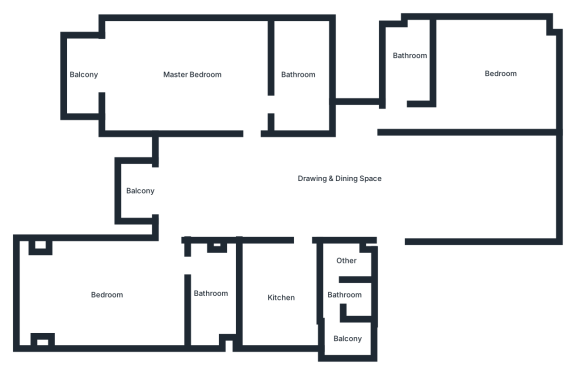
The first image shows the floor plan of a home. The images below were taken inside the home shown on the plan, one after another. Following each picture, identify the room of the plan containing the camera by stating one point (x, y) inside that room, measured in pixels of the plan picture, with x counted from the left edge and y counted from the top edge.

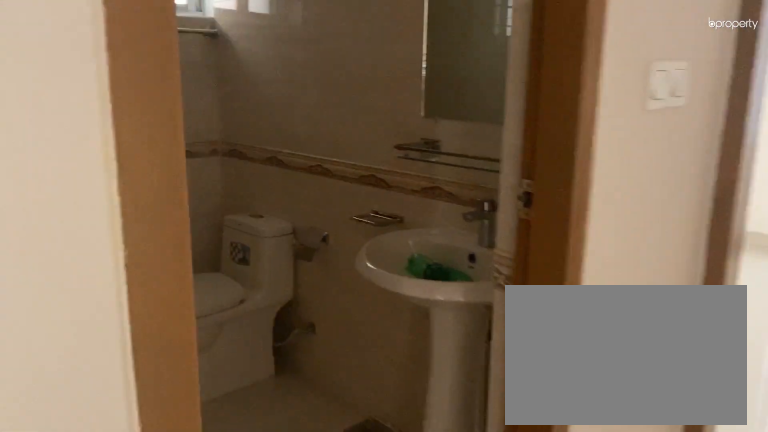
(407, 68)
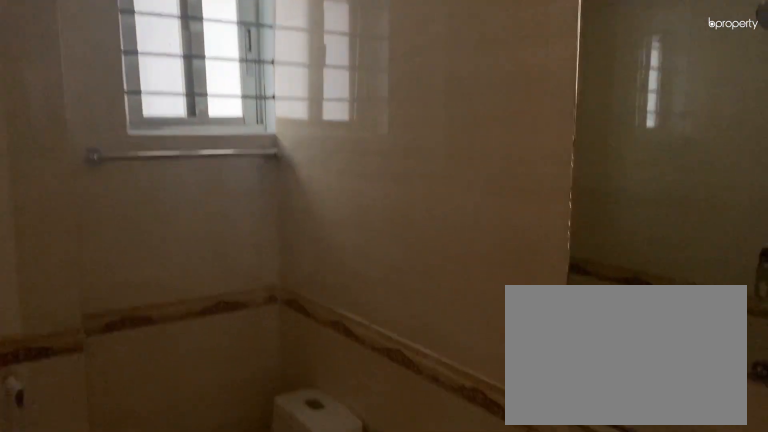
(407, 68)
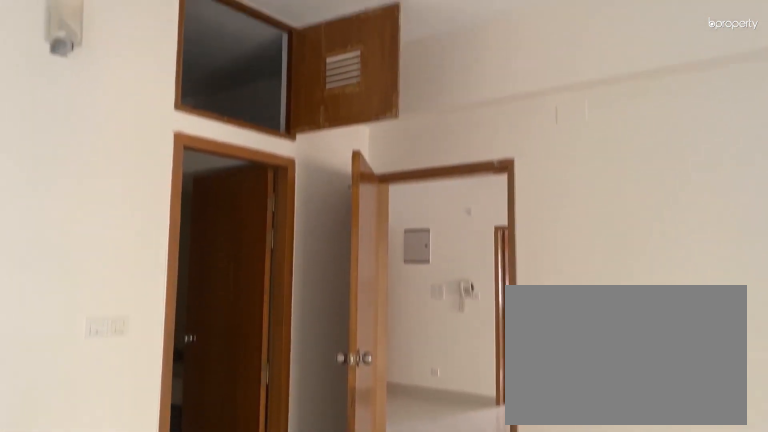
(200, 73)
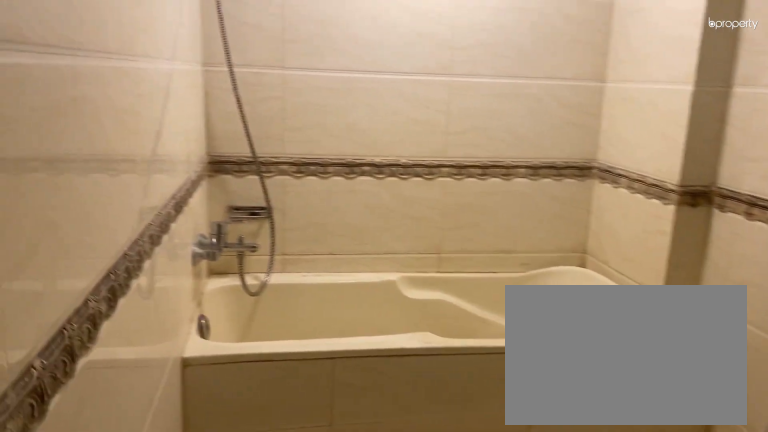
(294, 74)
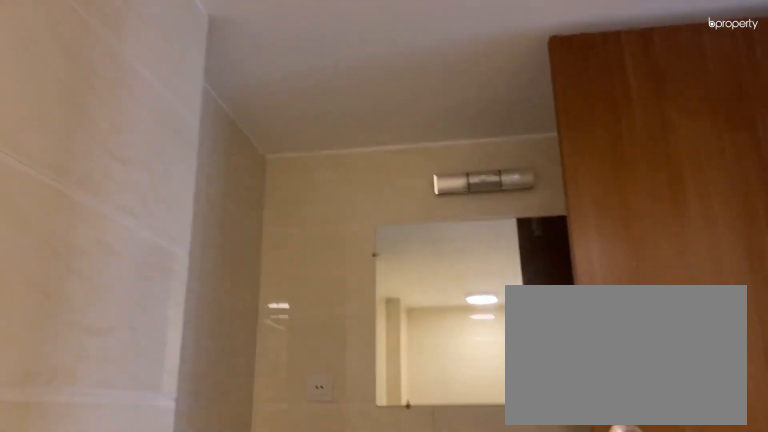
(294, 74)
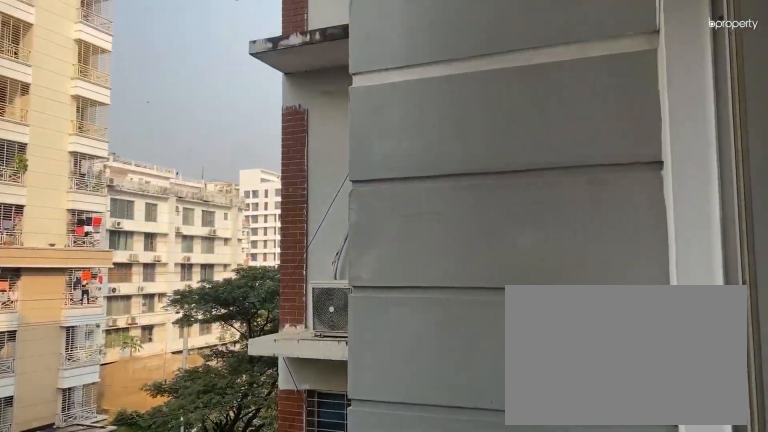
(84, 72)
